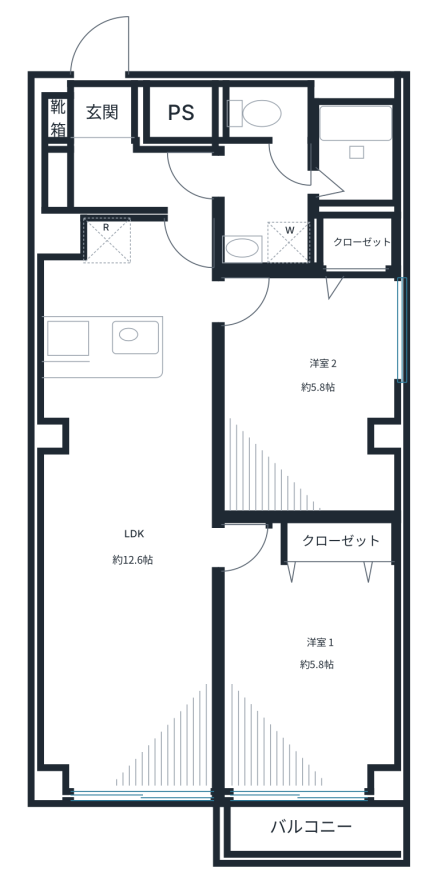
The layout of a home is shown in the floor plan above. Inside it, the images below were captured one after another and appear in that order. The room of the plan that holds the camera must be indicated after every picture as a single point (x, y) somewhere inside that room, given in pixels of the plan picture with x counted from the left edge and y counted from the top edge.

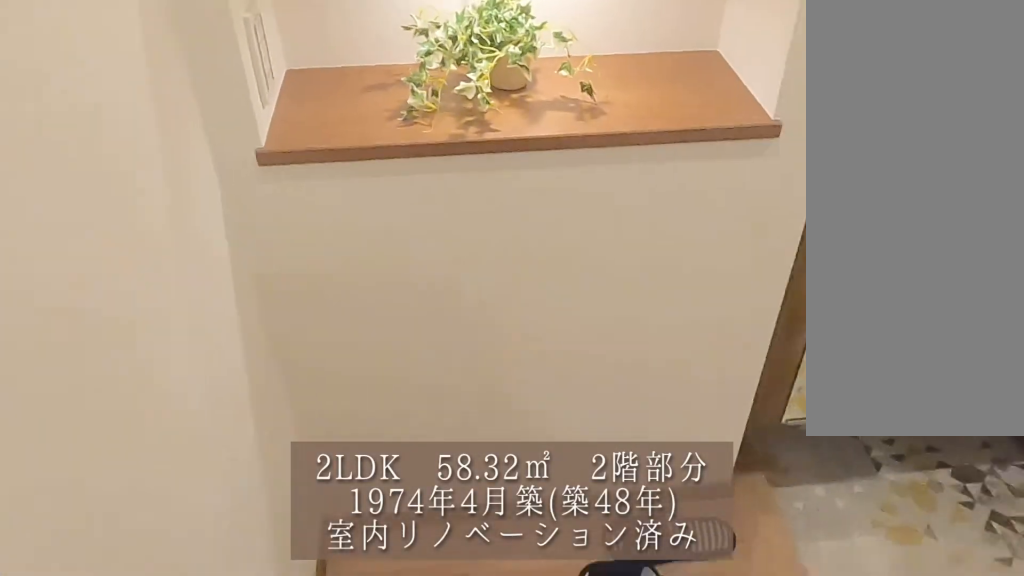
(114, 157)
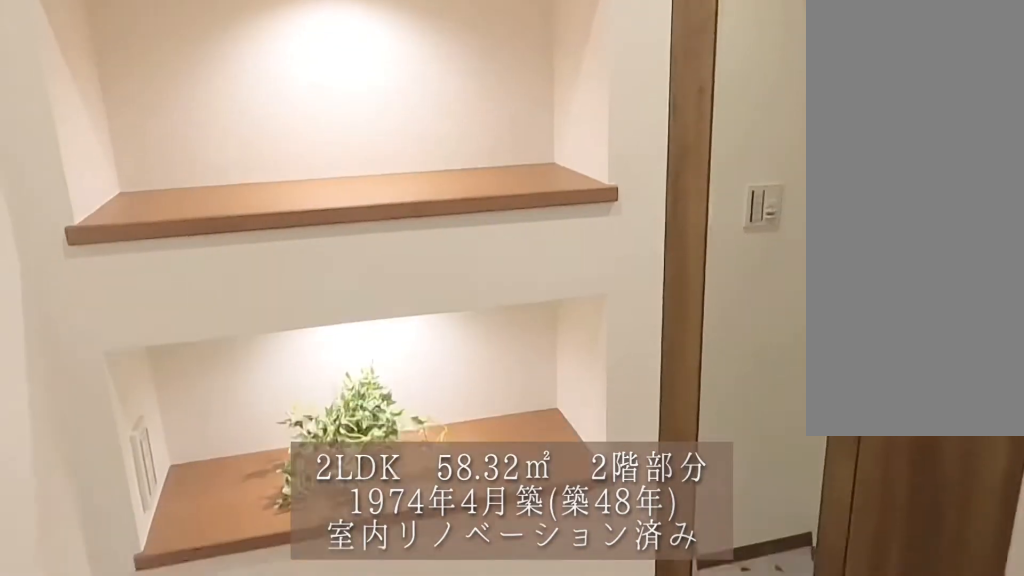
(114, 157)
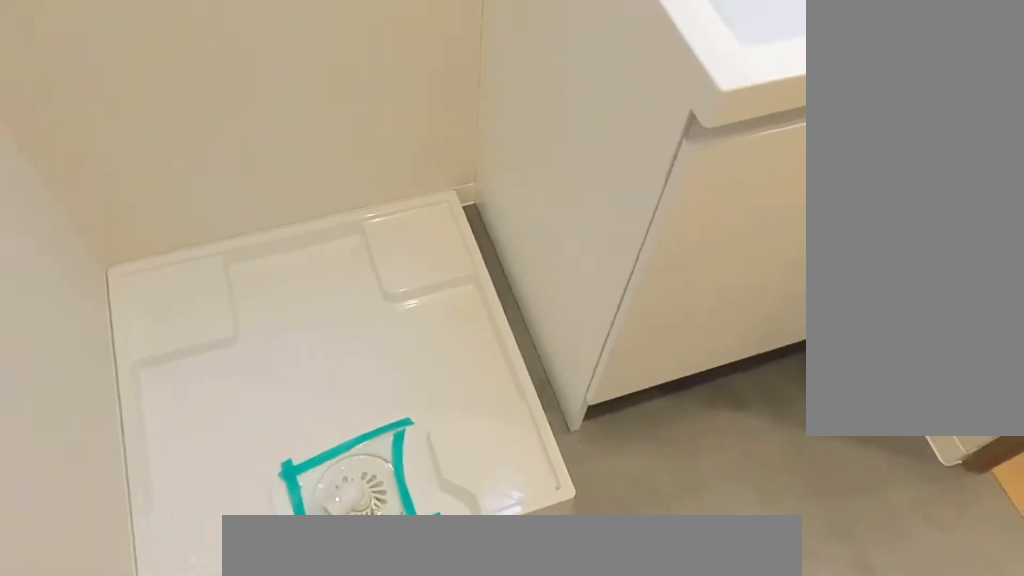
(298, 193)
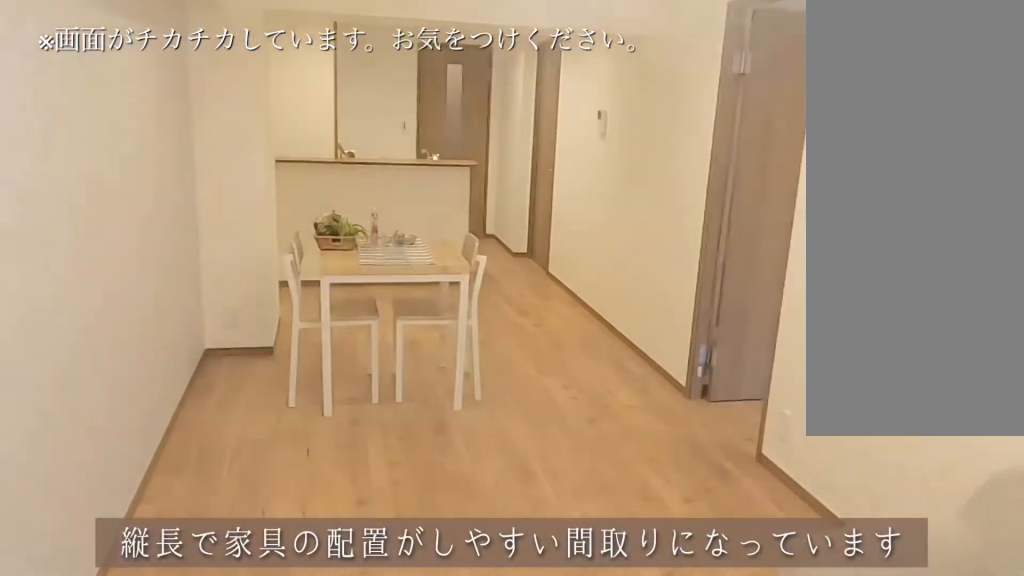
(135, 560)
